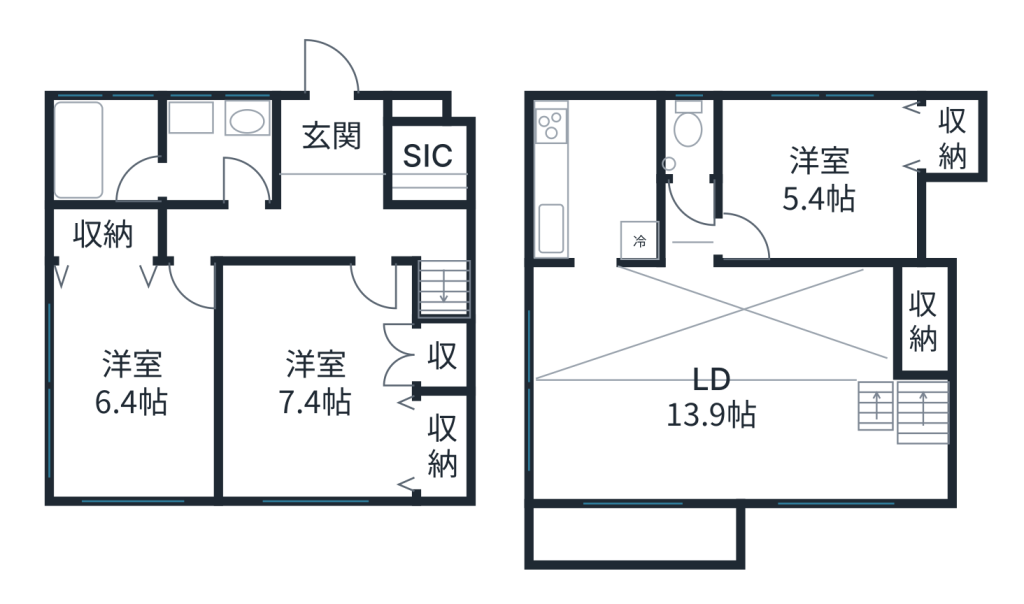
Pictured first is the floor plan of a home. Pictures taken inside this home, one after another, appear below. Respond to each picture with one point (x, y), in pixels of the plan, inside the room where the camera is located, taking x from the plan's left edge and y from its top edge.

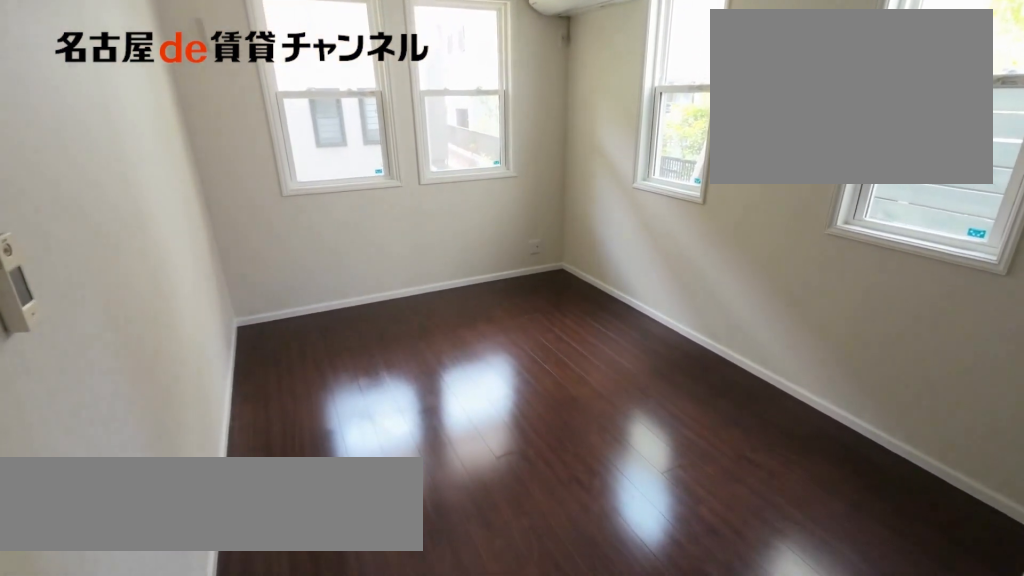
(135, 364)
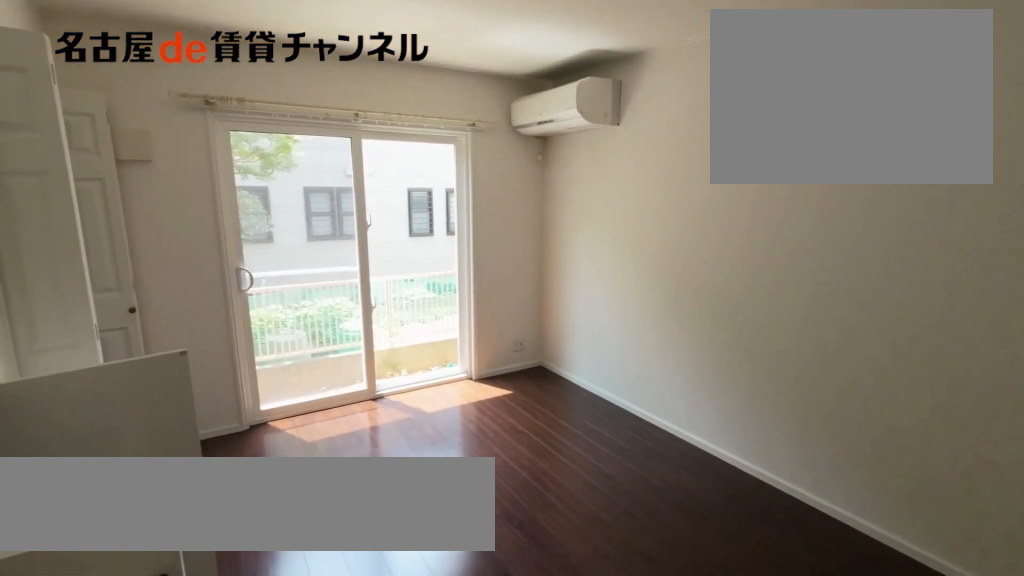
(337, 388)
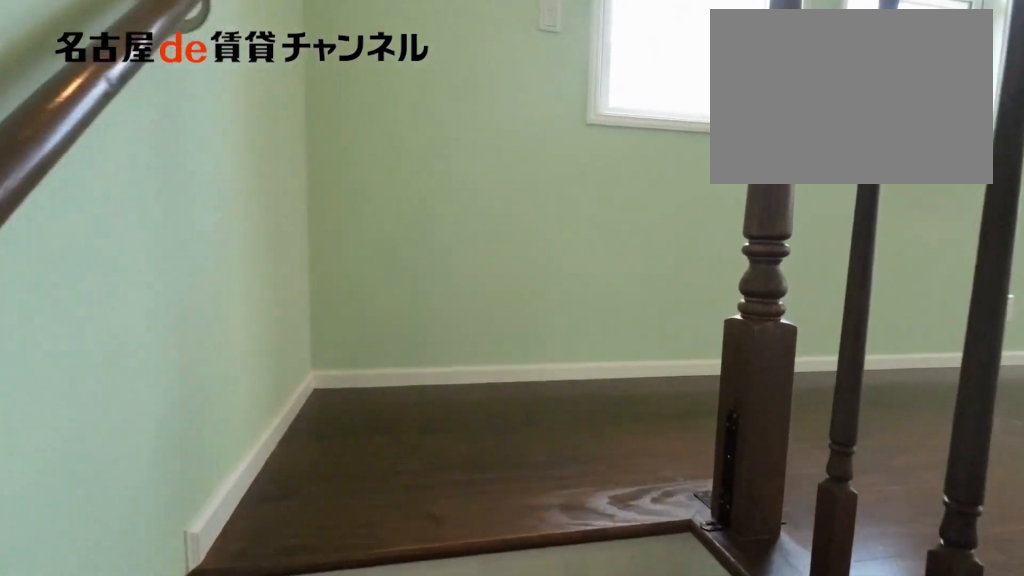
(740, 386)
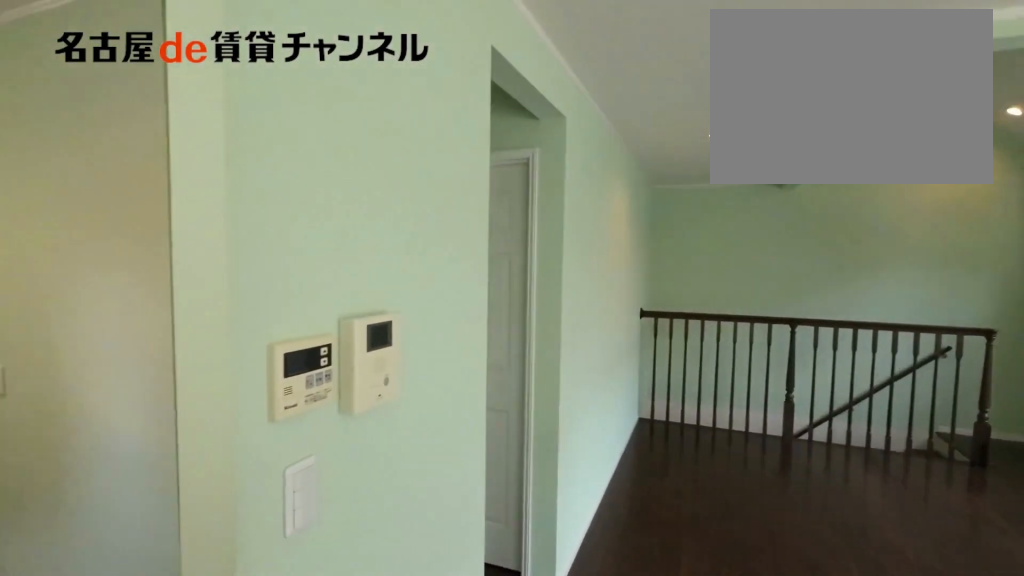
(740, 386)
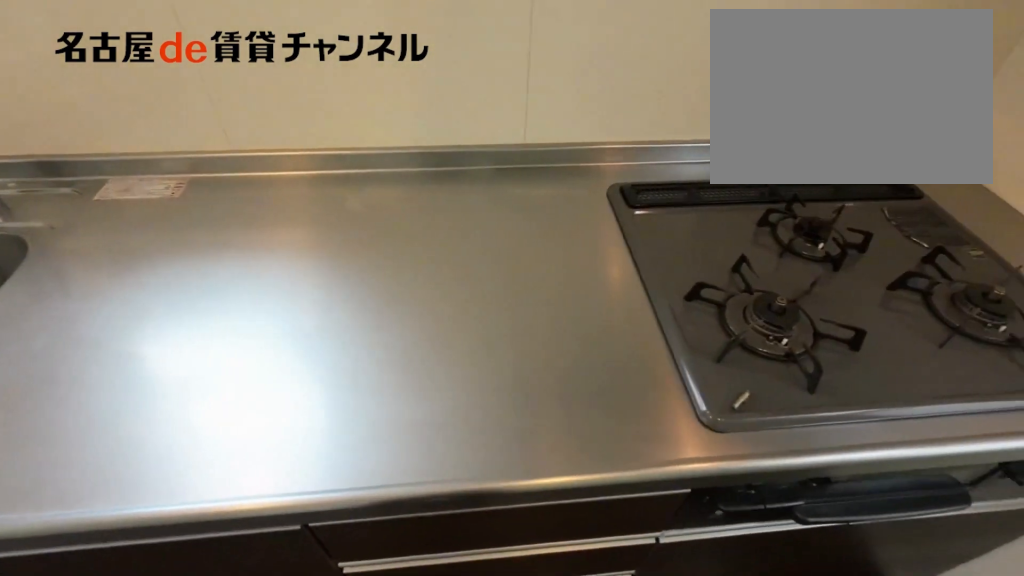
(593, 180)
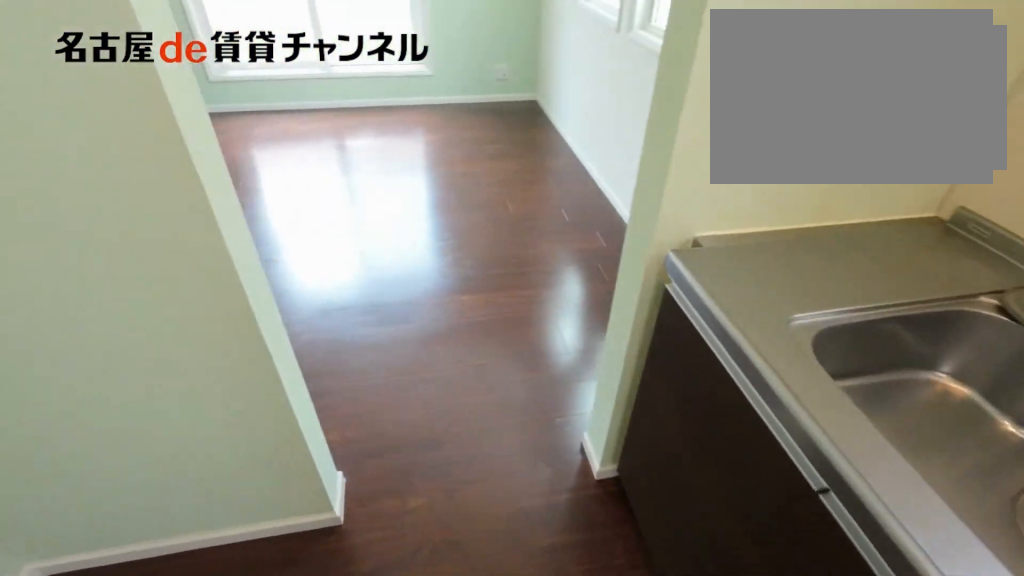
(593, 180)
